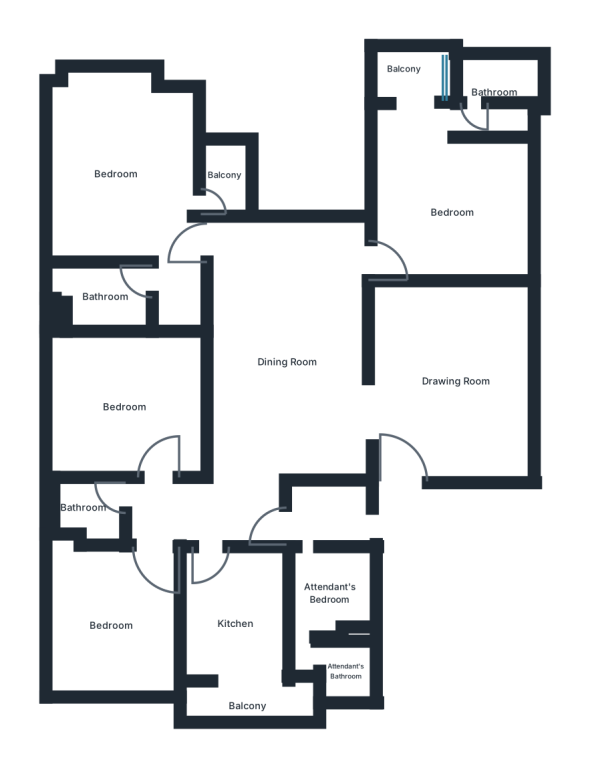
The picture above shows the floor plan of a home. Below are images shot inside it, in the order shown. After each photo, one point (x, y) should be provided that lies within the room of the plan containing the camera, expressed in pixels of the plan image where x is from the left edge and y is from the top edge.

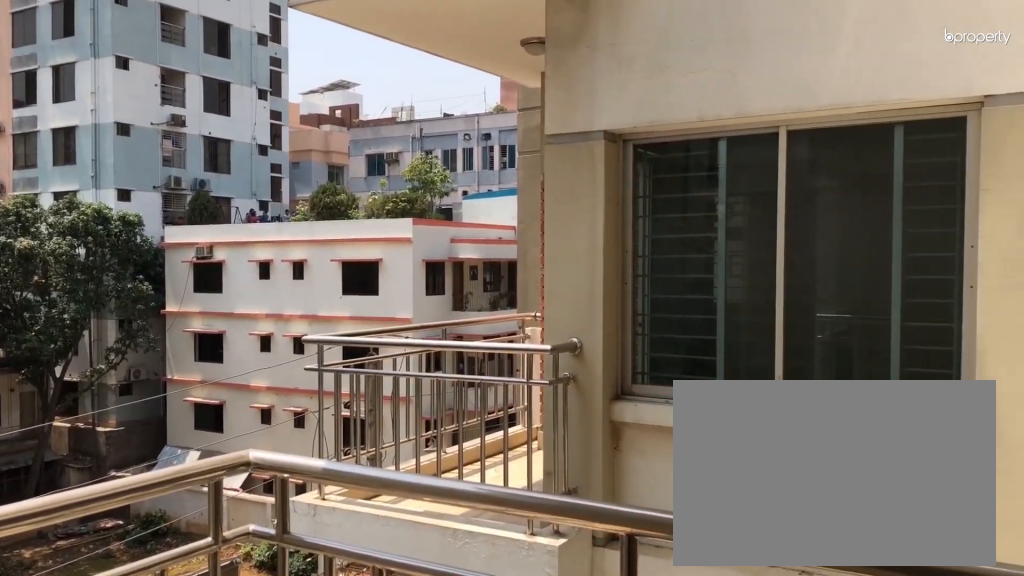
(224, 175)
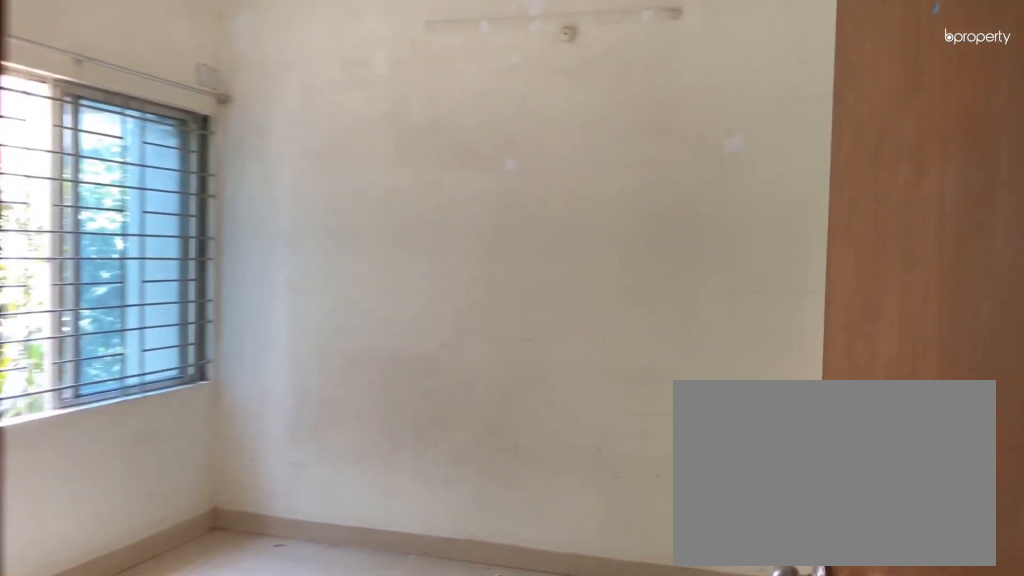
(123, 408)
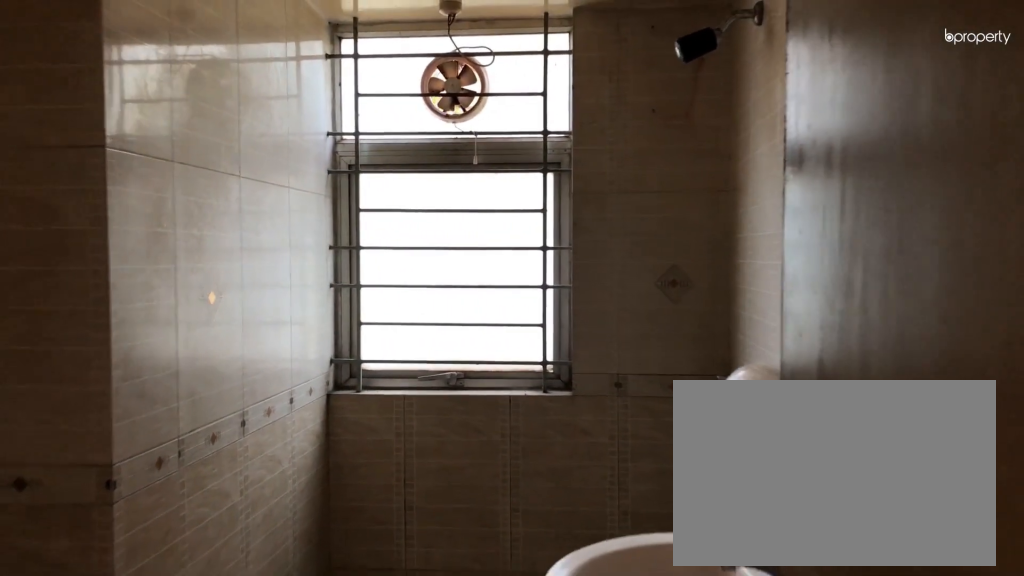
(80, 508)
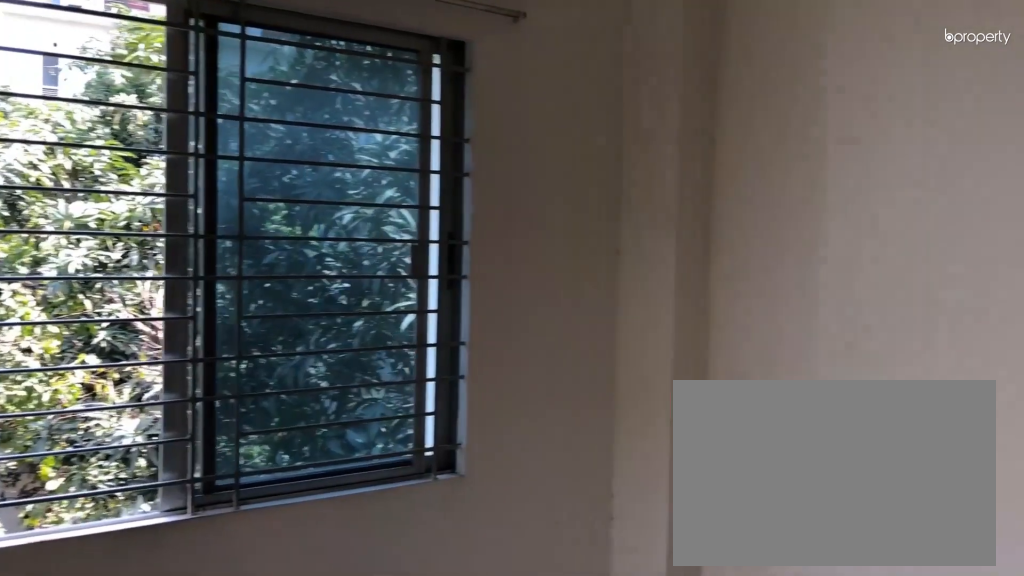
(110, 627)
